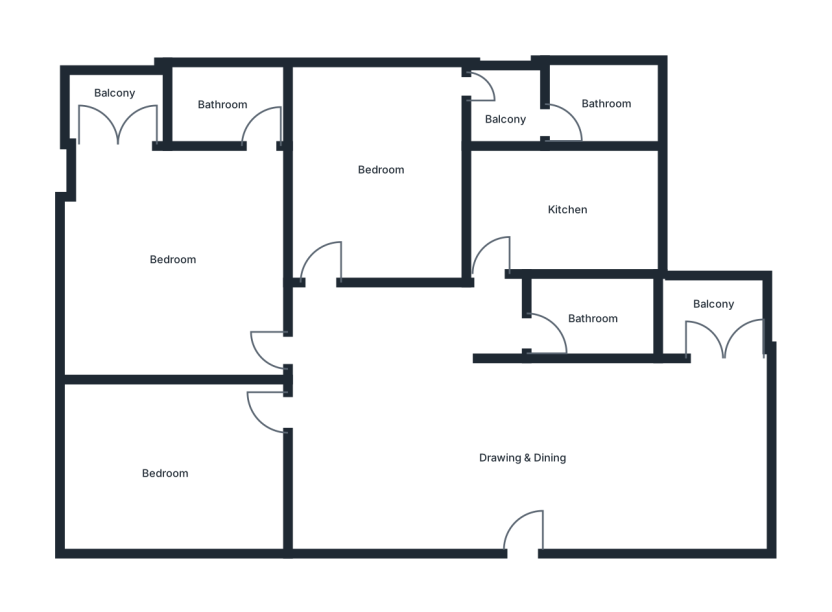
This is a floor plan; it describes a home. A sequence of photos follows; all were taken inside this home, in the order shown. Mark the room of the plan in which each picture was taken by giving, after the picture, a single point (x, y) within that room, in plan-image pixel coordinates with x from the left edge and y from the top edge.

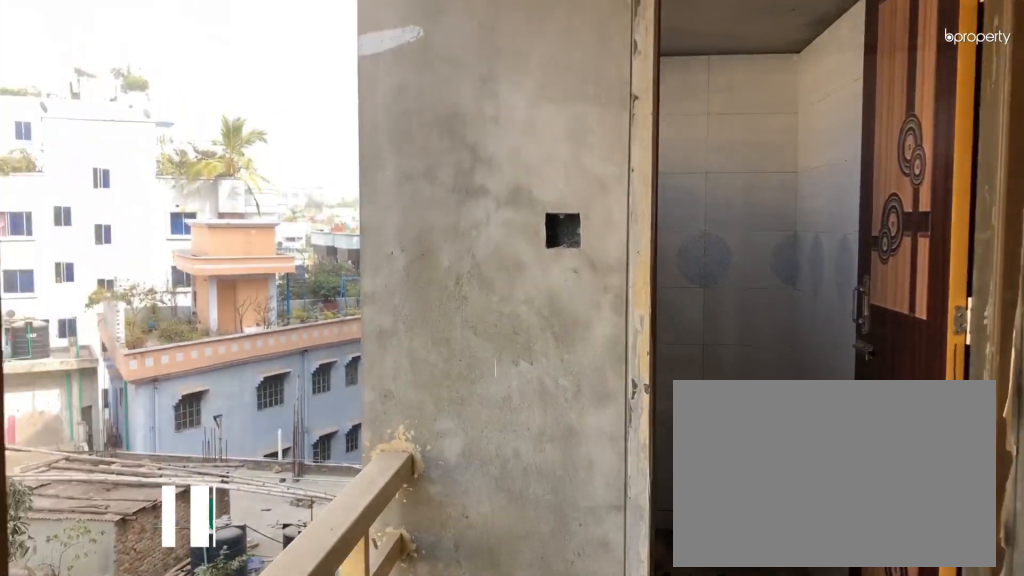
(504, 108)
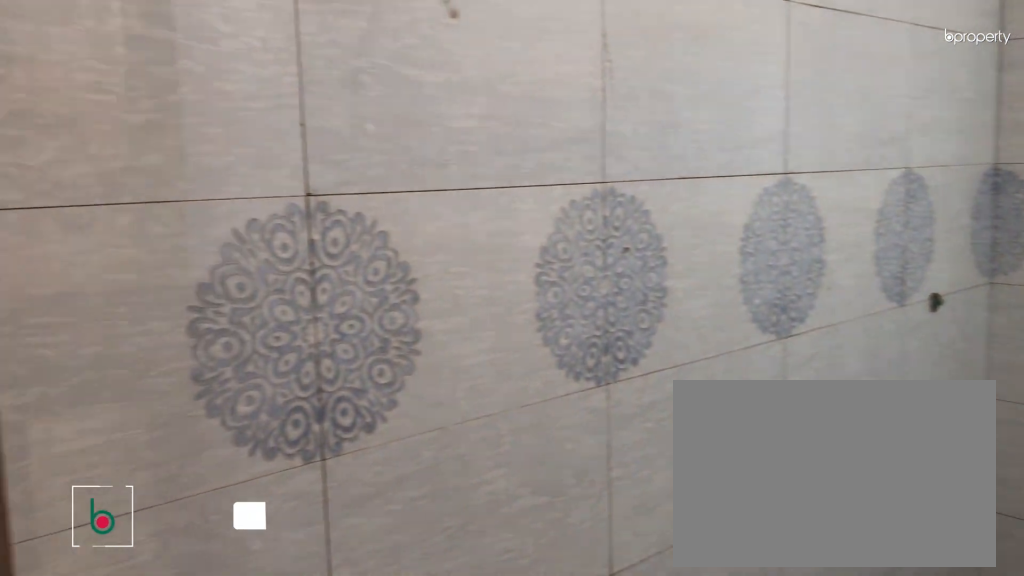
(605, 104)
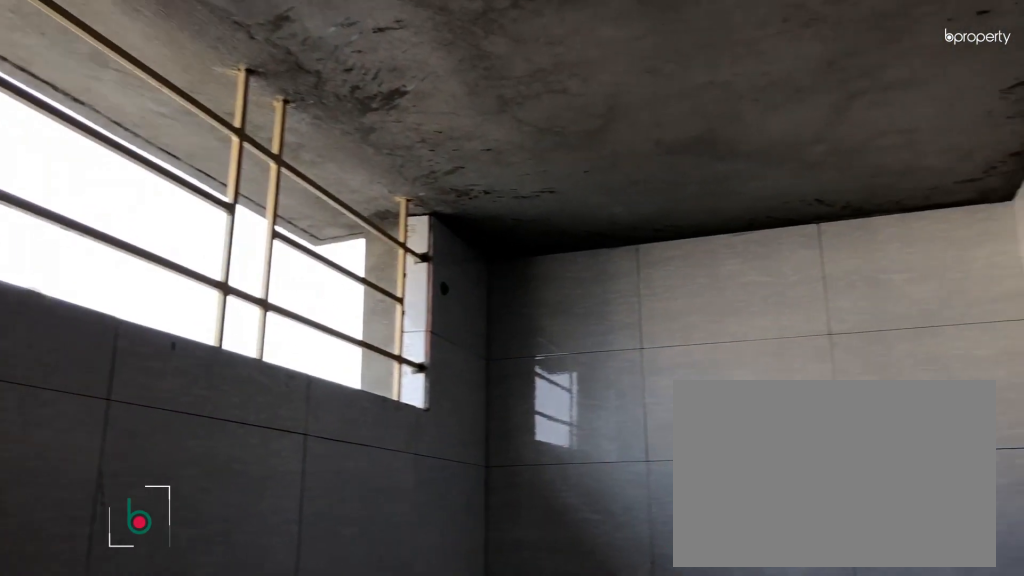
(605, 104)
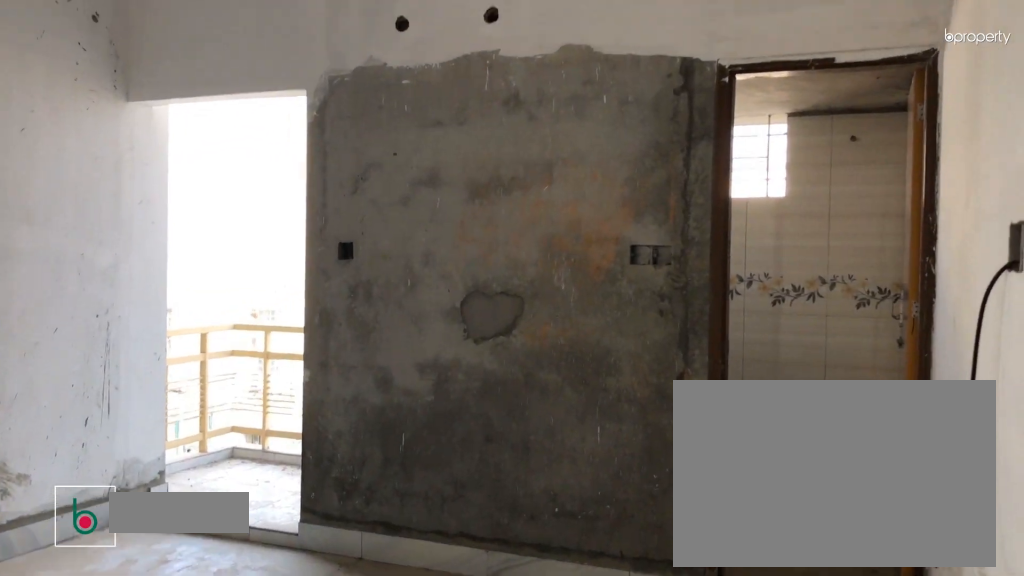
(176, 264)
